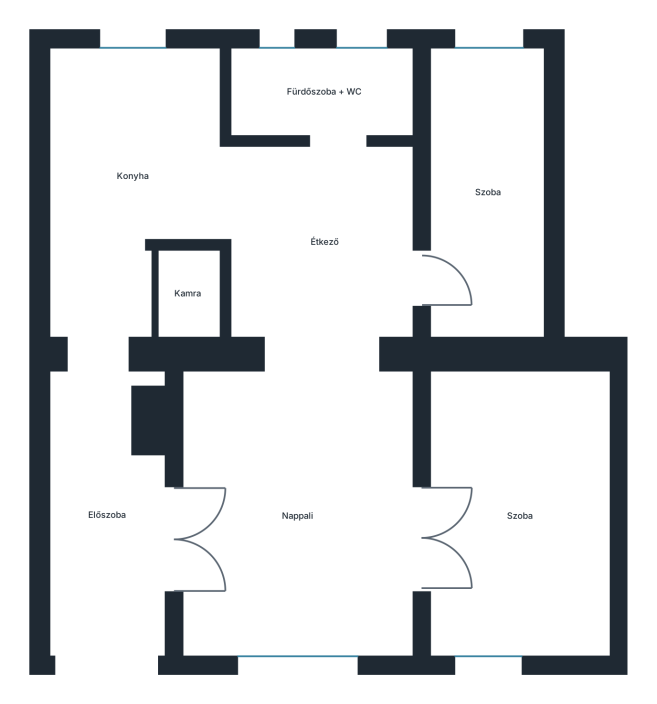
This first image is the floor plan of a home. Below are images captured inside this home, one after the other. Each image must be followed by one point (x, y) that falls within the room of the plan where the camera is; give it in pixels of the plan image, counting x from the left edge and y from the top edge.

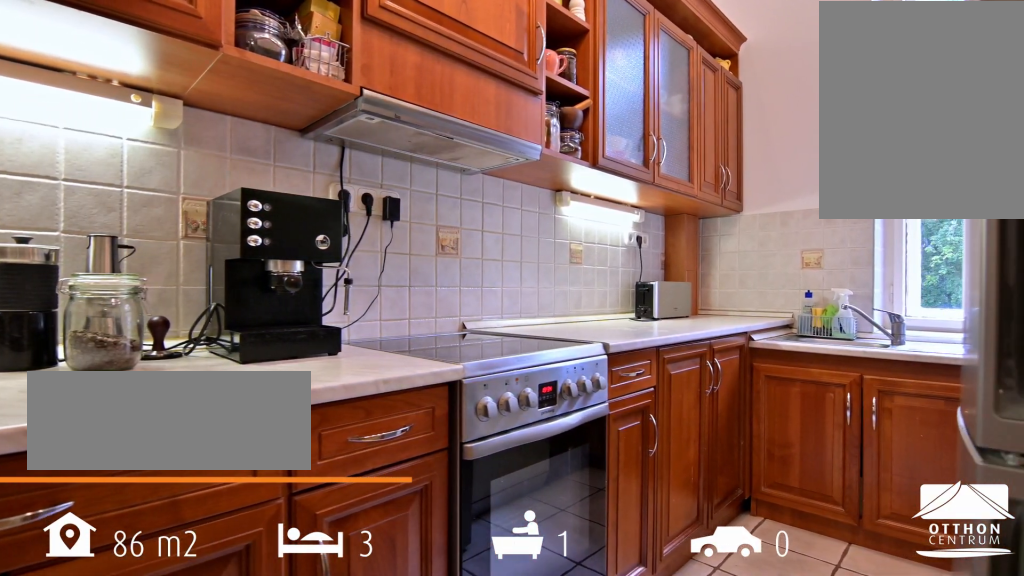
(136, 183)
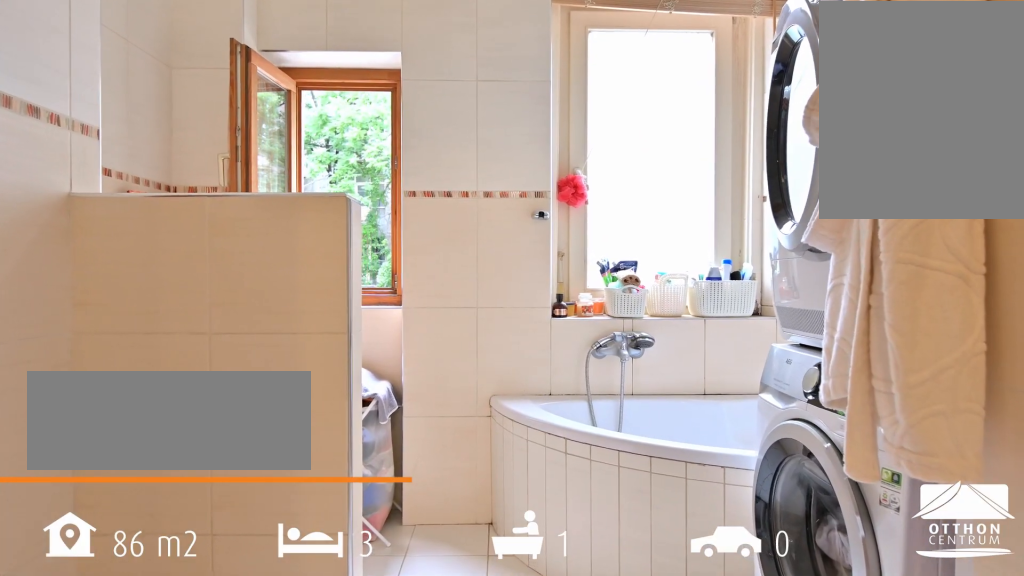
(326, 96)
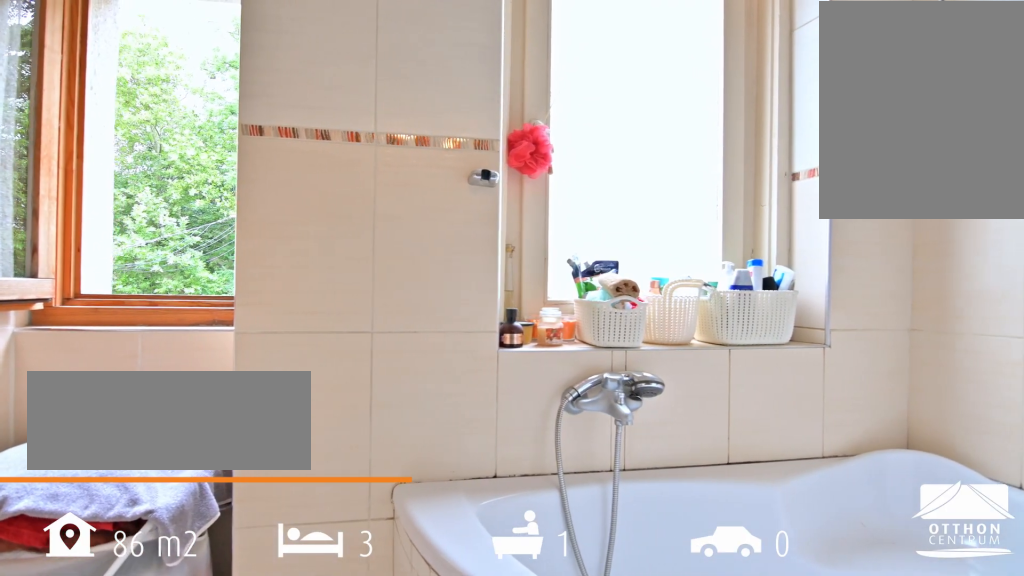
(326, 96)
